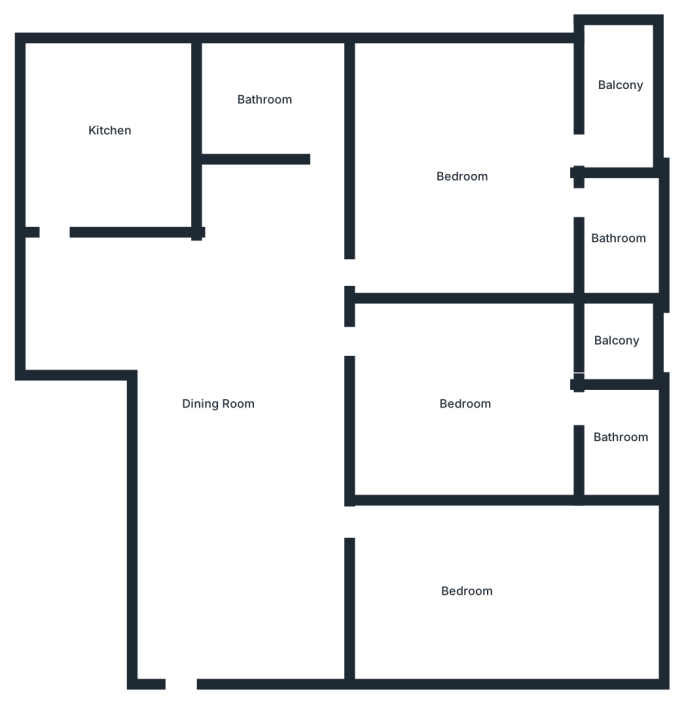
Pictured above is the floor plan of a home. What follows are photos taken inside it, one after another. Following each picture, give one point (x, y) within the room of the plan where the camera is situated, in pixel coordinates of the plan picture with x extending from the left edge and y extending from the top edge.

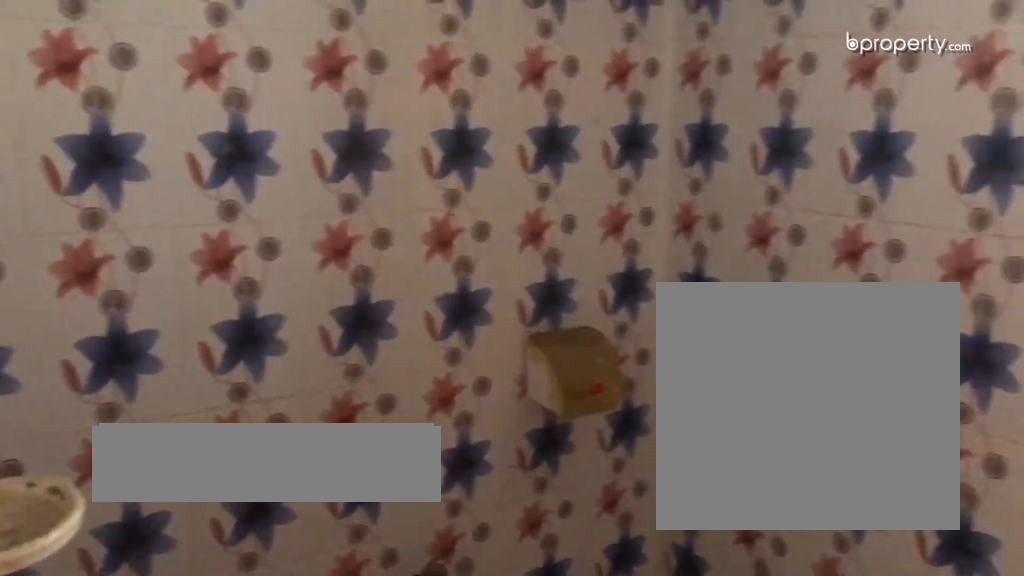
(264, 99)
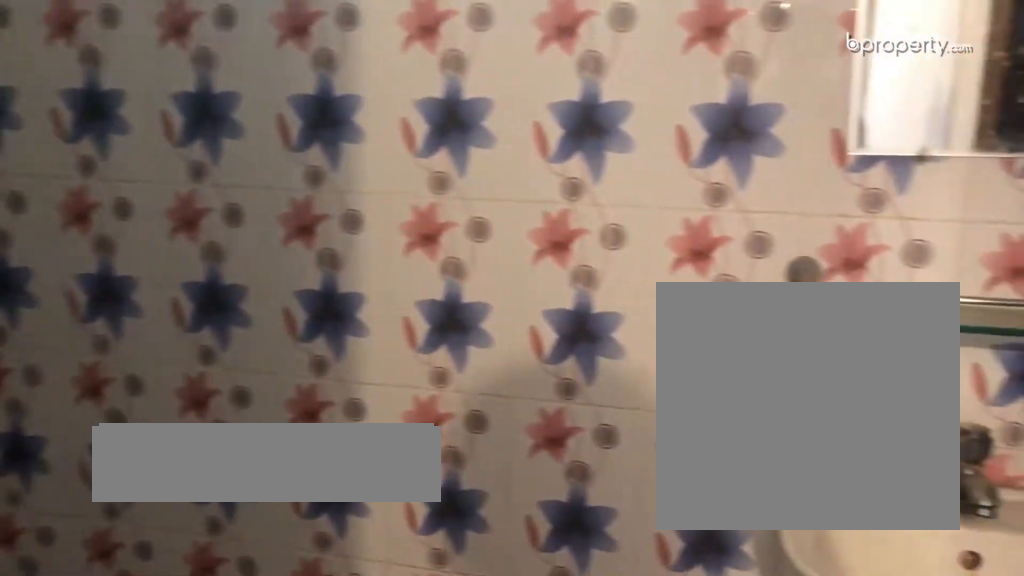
(246, 111)
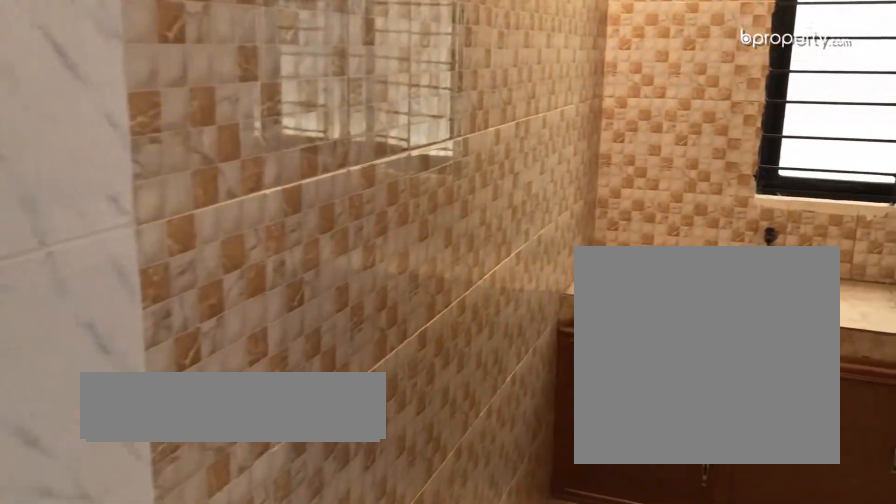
(123, 146)
